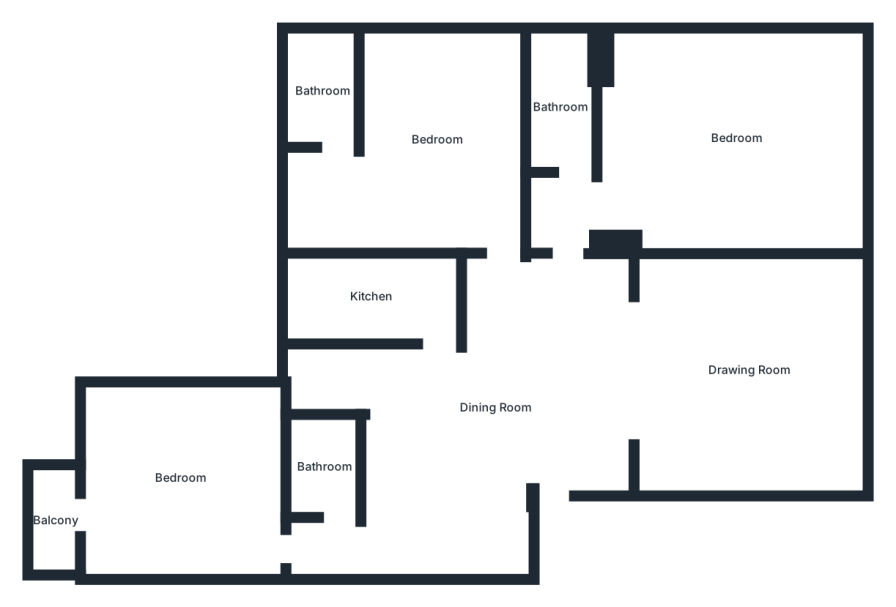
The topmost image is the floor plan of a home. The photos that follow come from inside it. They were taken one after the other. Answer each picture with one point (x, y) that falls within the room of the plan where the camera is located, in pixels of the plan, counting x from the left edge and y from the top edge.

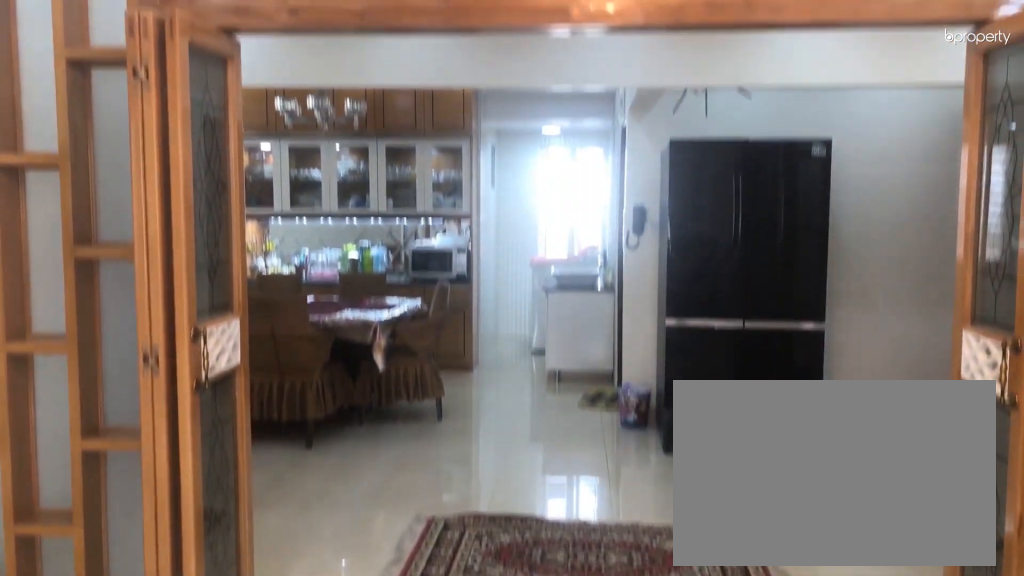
(749, 368)
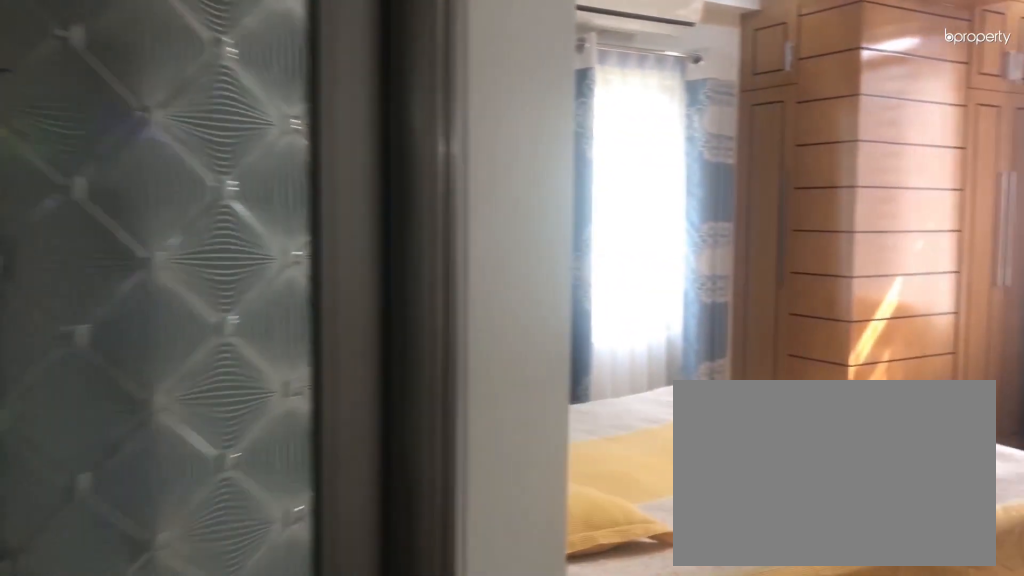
(671, 202)
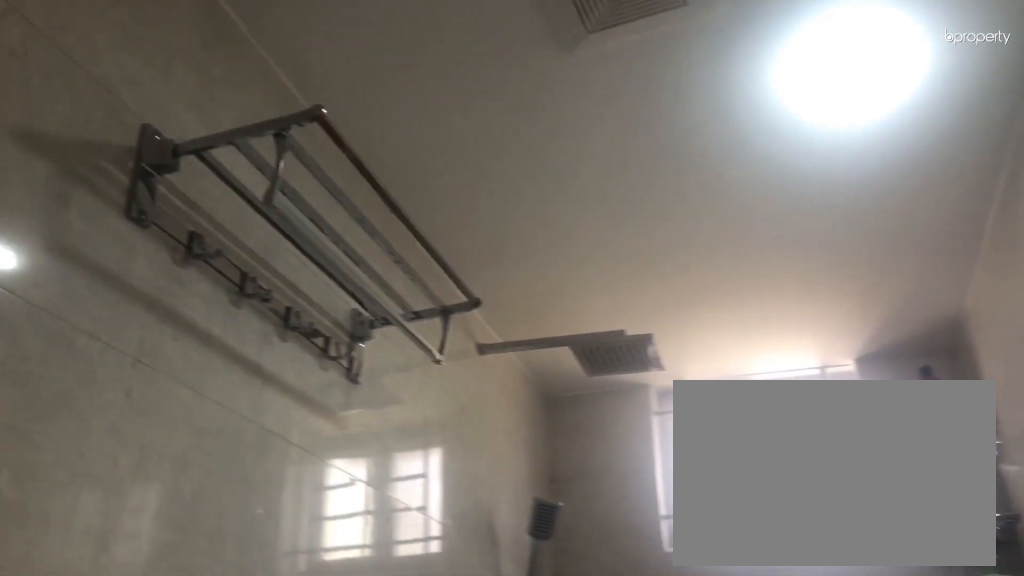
(560, 109)
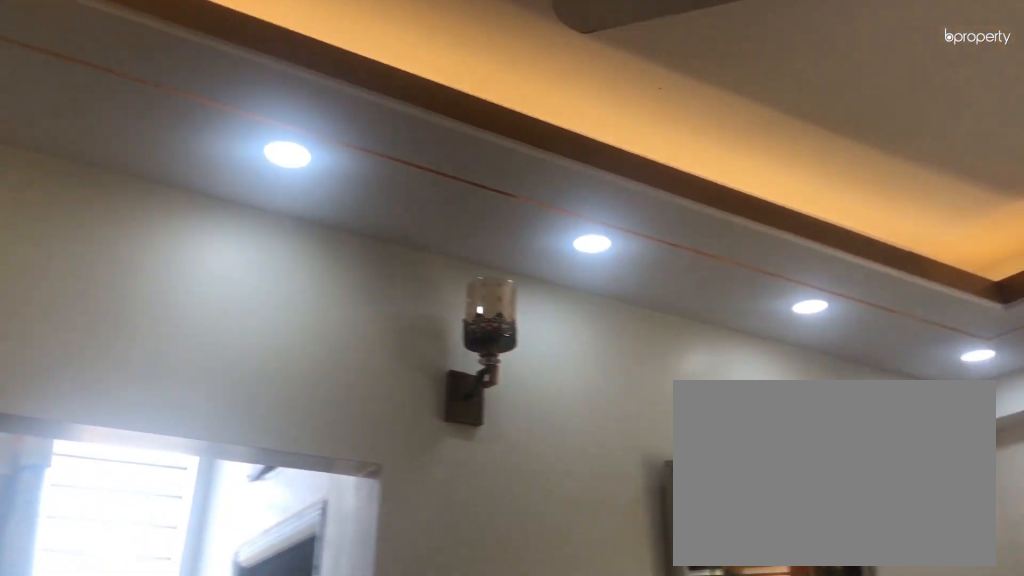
(437, 140)
